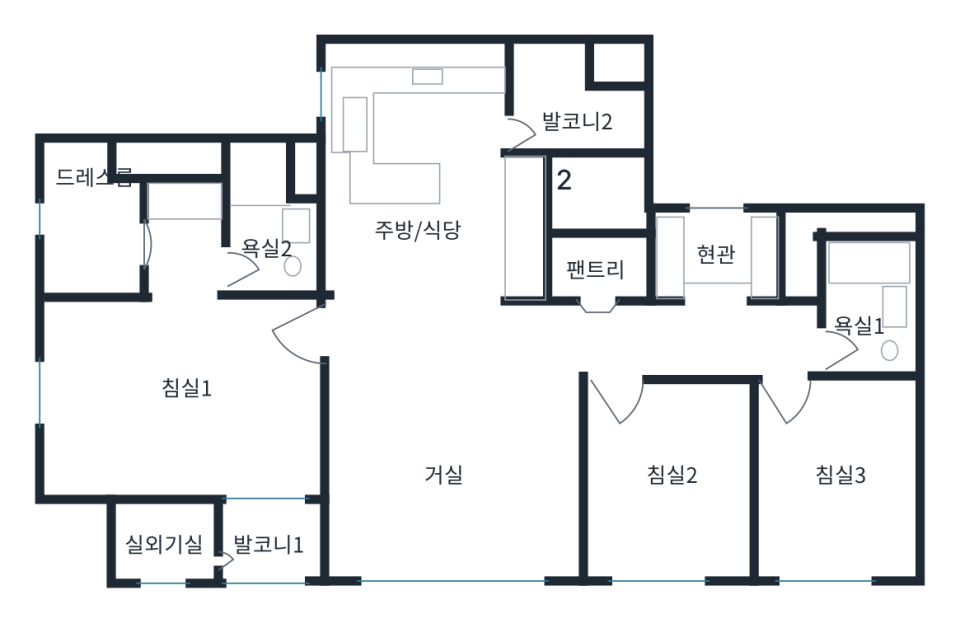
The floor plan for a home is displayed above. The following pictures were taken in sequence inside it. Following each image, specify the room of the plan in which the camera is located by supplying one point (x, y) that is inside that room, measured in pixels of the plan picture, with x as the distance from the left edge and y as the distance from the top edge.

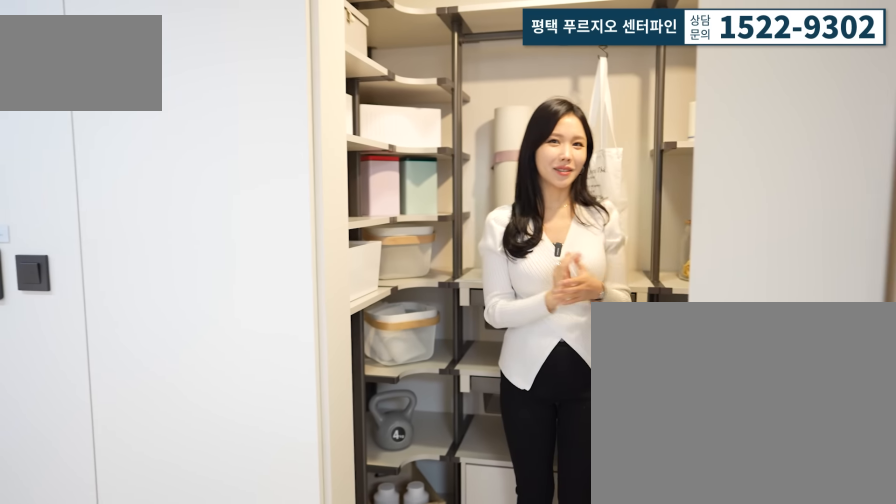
(600, 302)
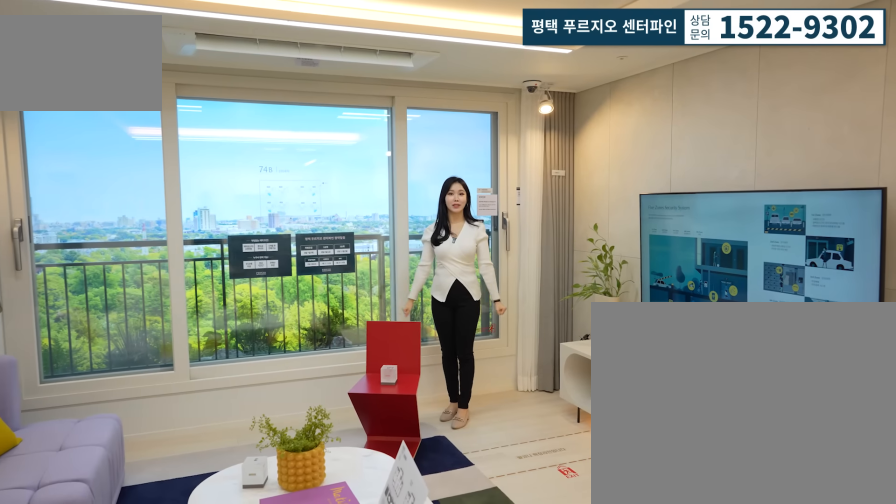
(448, 461)
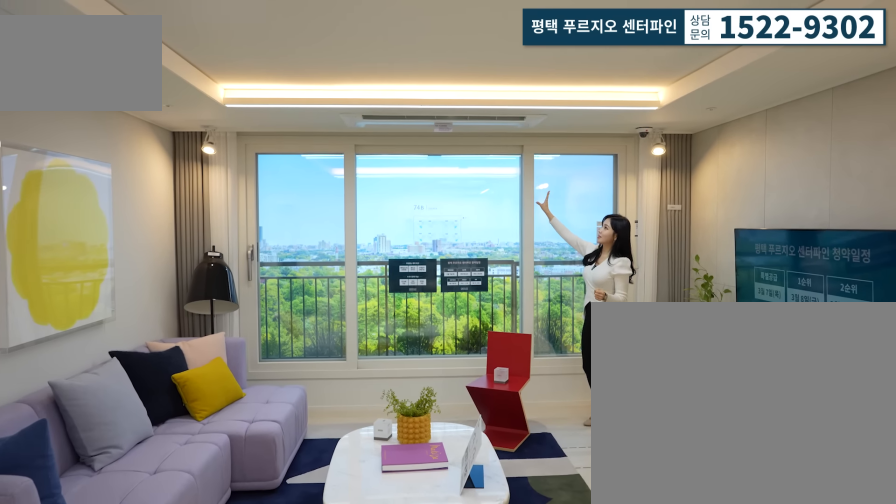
(448, 461)
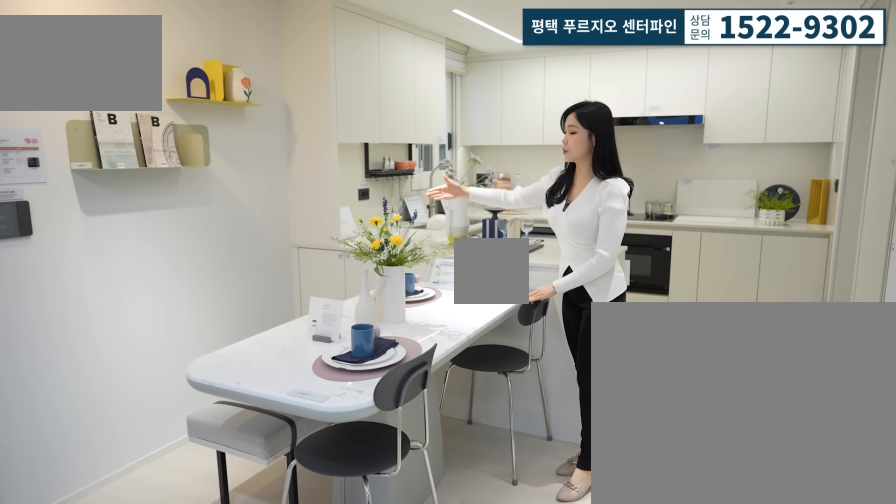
(437, 189)
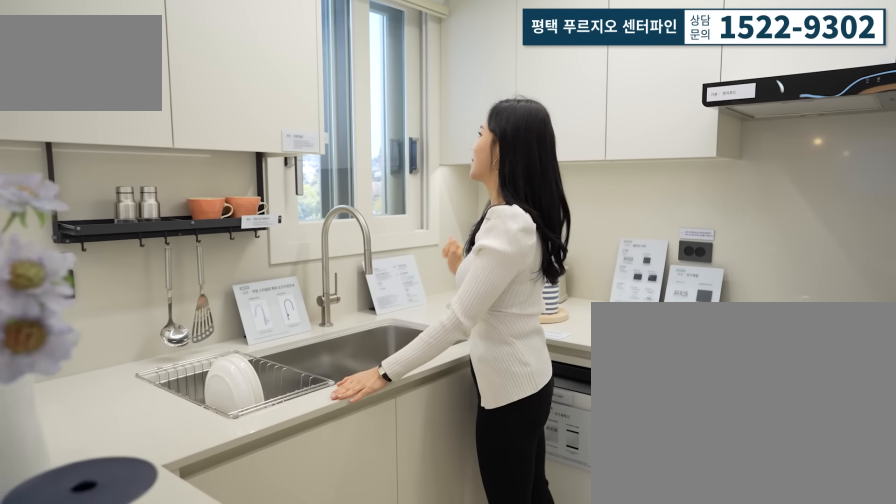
(437, 189)
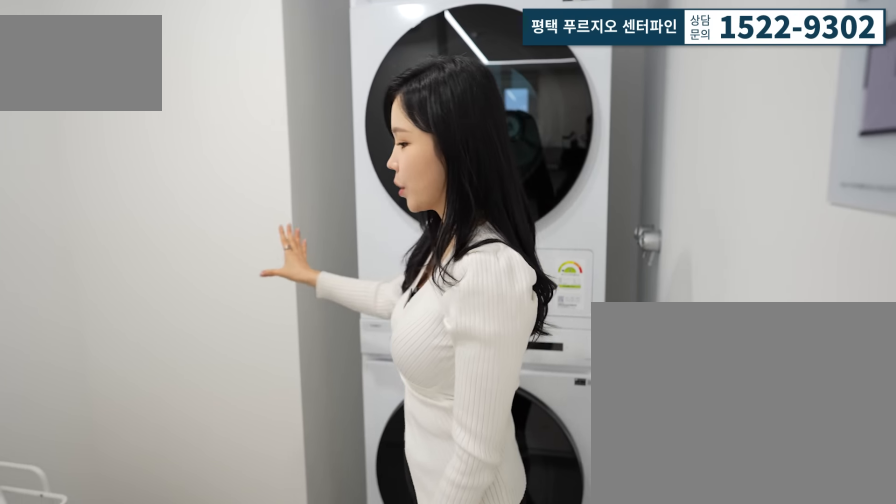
(580, 112)
